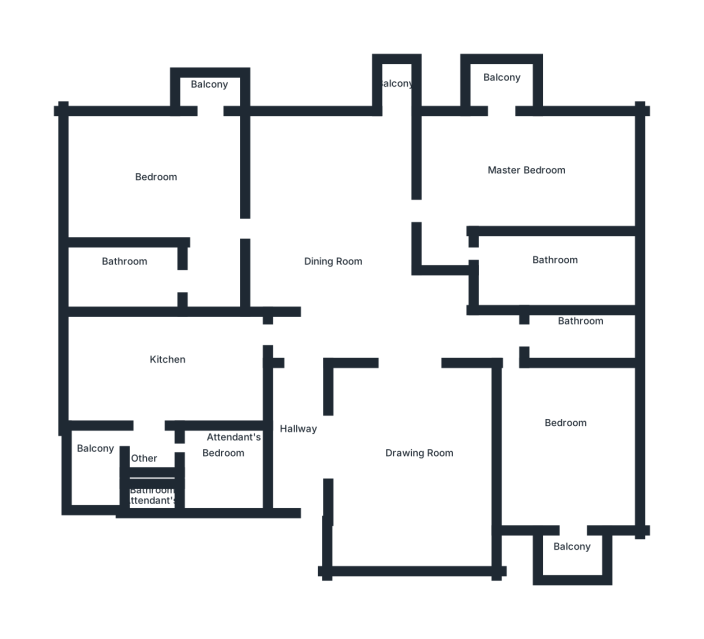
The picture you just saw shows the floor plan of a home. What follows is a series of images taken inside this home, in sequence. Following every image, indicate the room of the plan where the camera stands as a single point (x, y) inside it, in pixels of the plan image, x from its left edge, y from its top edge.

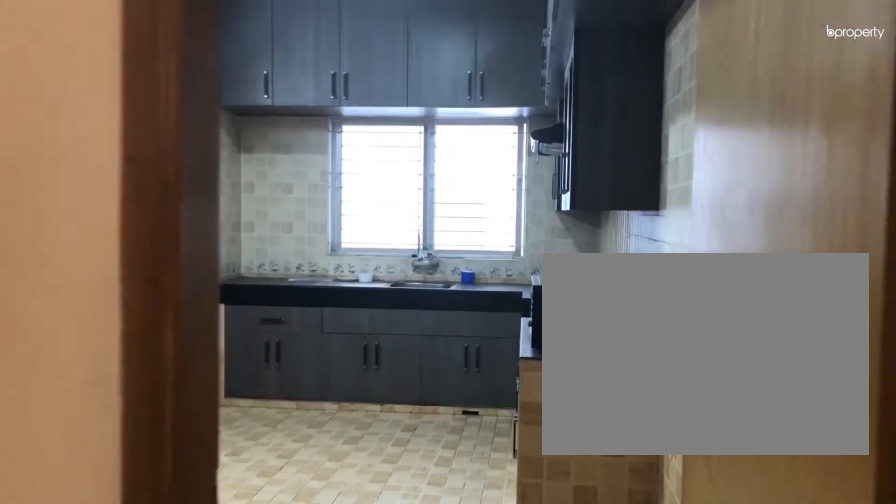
(267, 333)
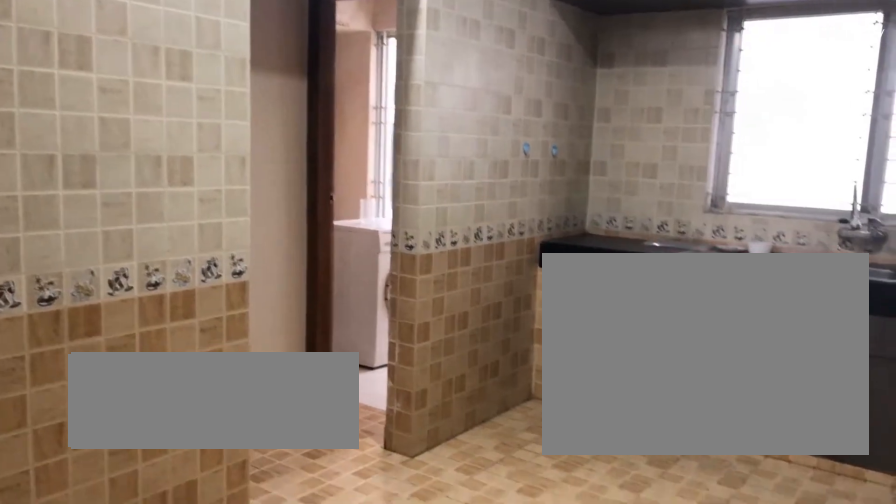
(170, 374)
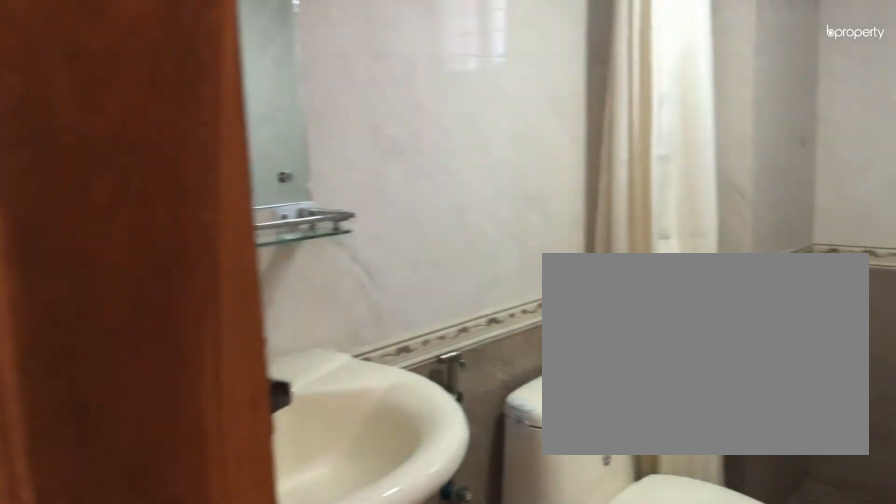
(138, 277)
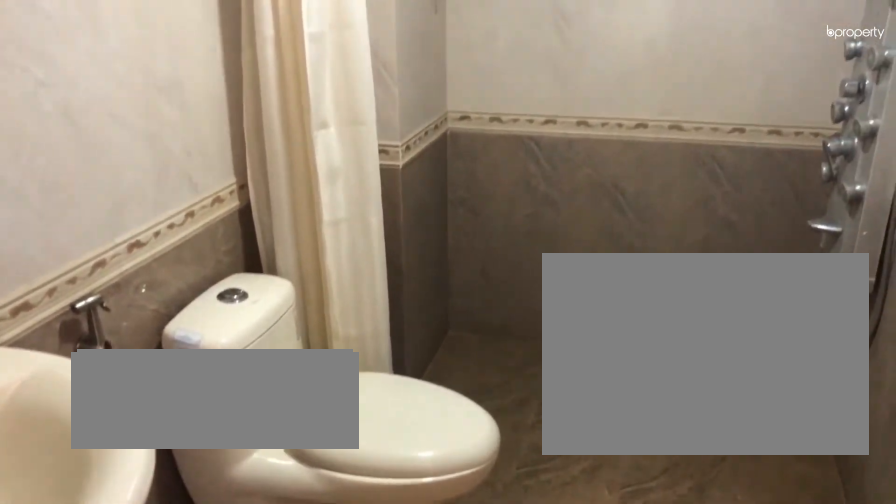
(138, 277)
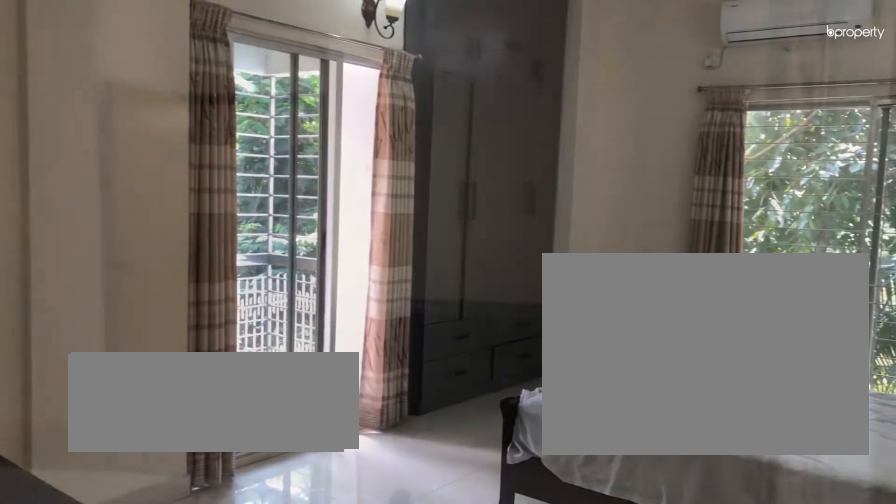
(525, 175)
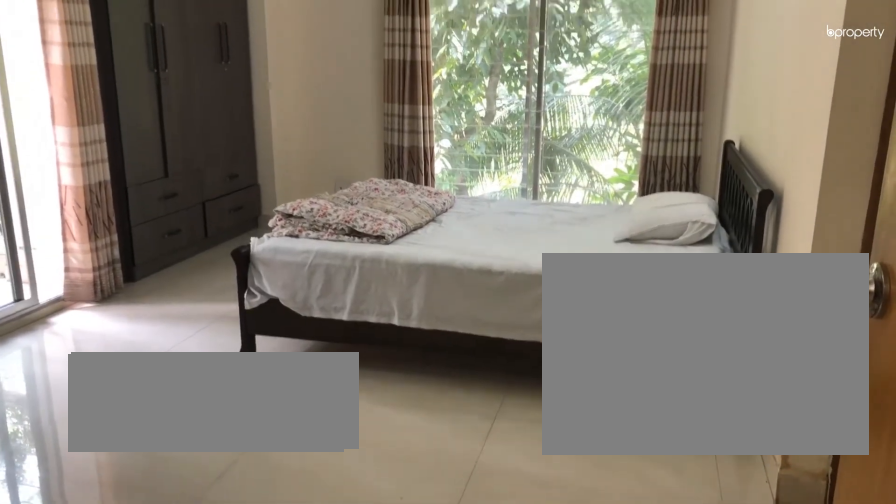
(521, 175)
